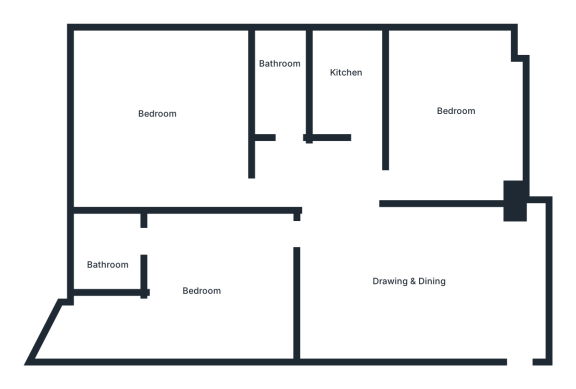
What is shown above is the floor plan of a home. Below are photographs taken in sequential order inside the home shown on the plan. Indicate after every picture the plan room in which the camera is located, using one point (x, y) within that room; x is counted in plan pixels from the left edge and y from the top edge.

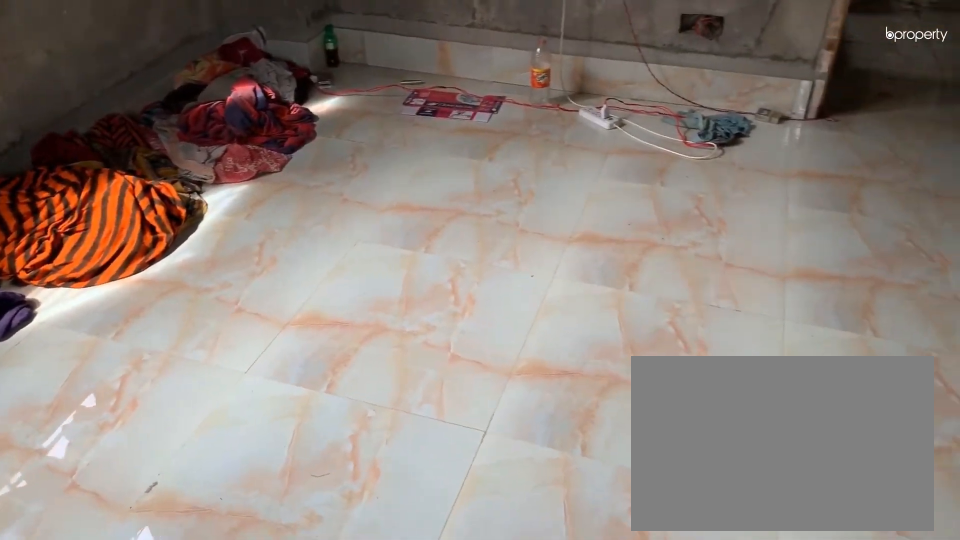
(158, 110)
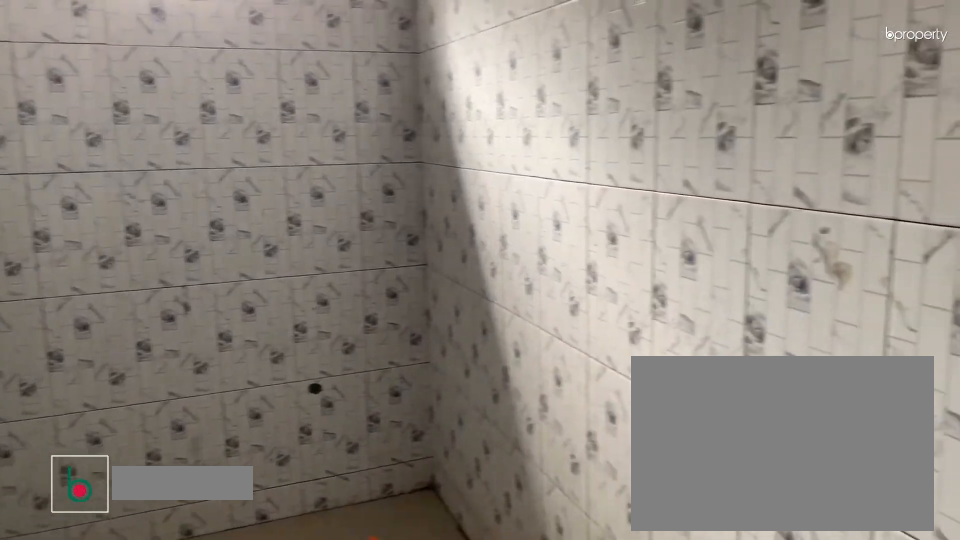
(278, 71)
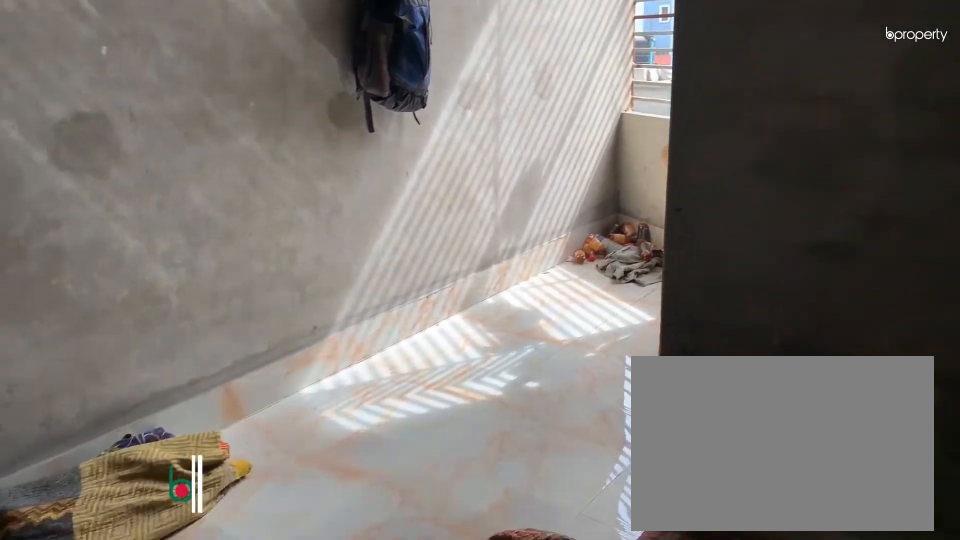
(209, 283)
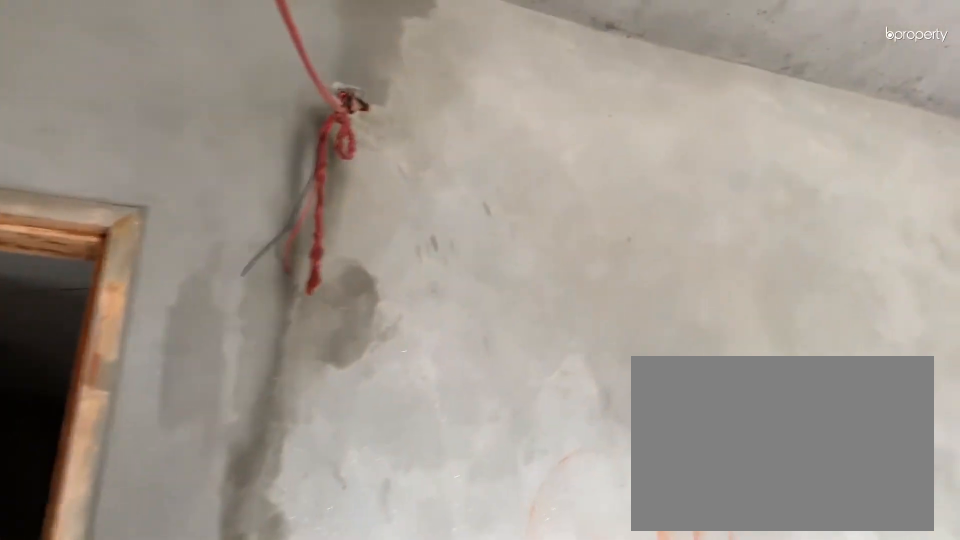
(209, 283)
